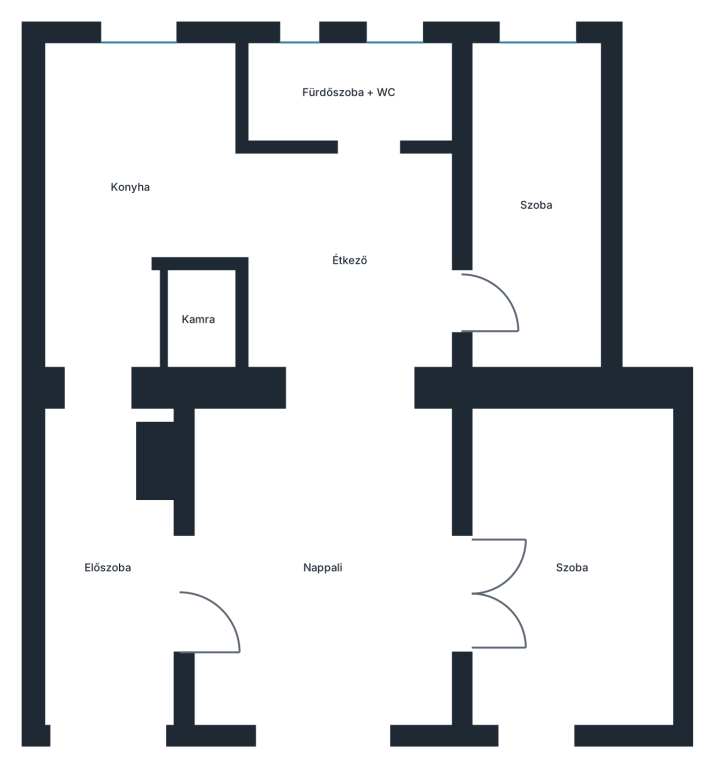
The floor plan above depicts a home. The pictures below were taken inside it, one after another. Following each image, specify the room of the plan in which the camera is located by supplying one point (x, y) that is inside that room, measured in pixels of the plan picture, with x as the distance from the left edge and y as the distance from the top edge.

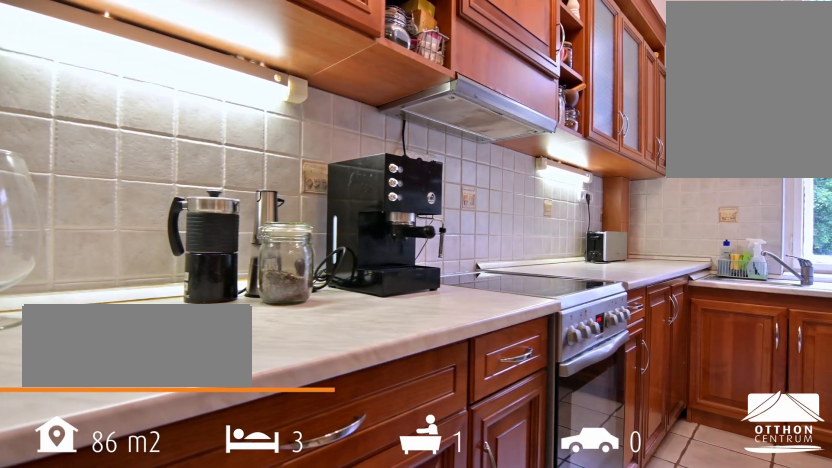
(141, 194)
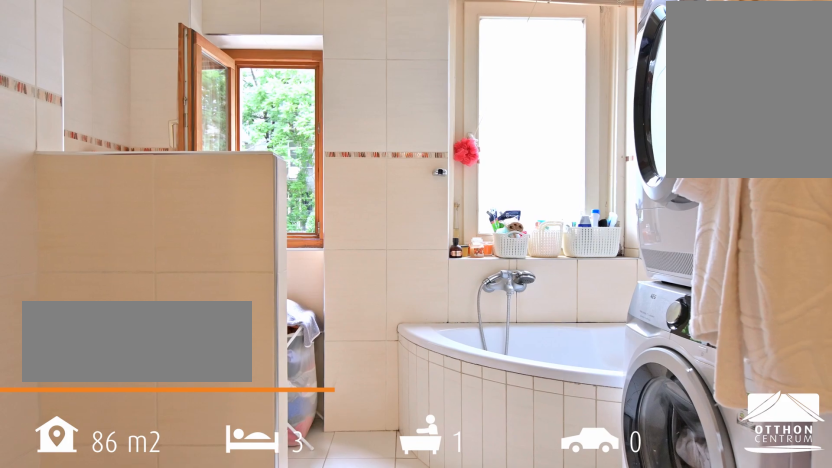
(354, 96)
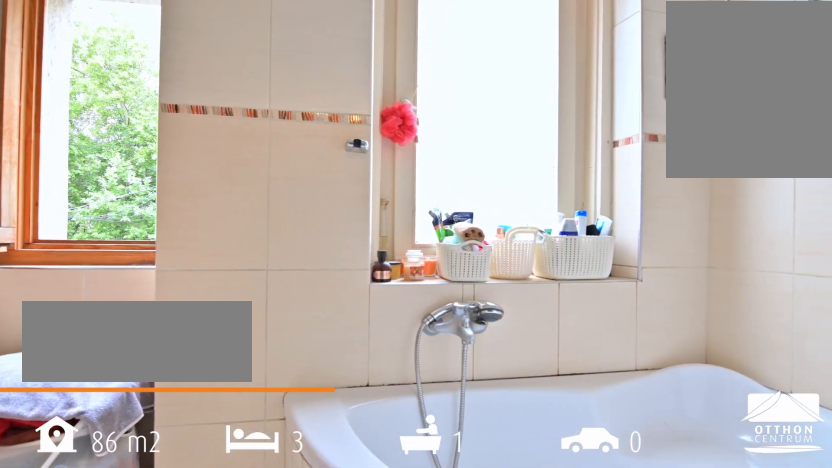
(354, 97)
